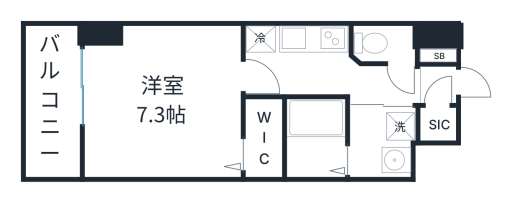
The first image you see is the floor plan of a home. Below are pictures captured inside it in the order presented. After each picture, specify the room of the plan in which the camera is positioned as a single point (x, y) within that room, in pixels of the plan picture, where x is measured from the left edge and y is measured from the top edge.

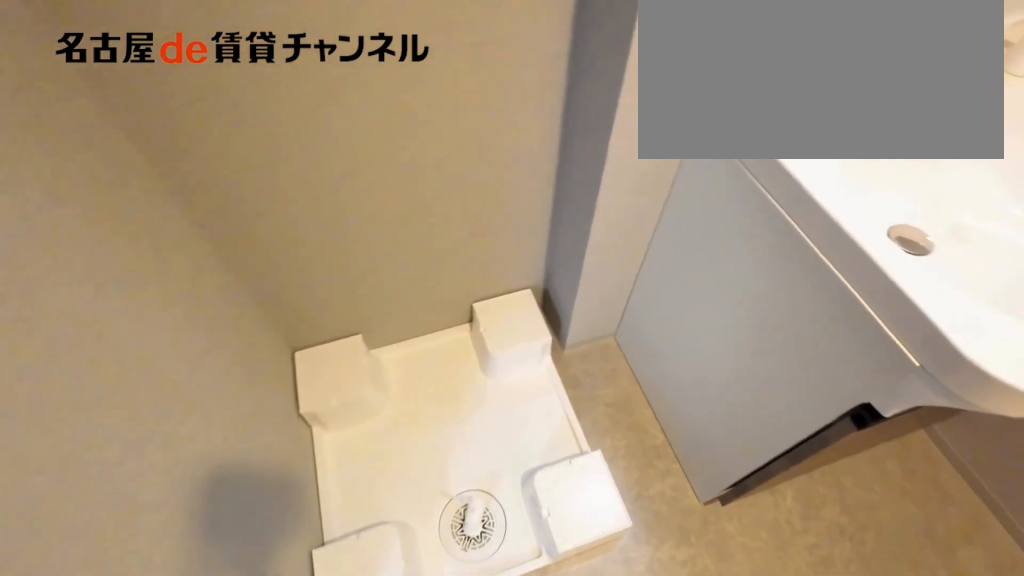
(382, 143)
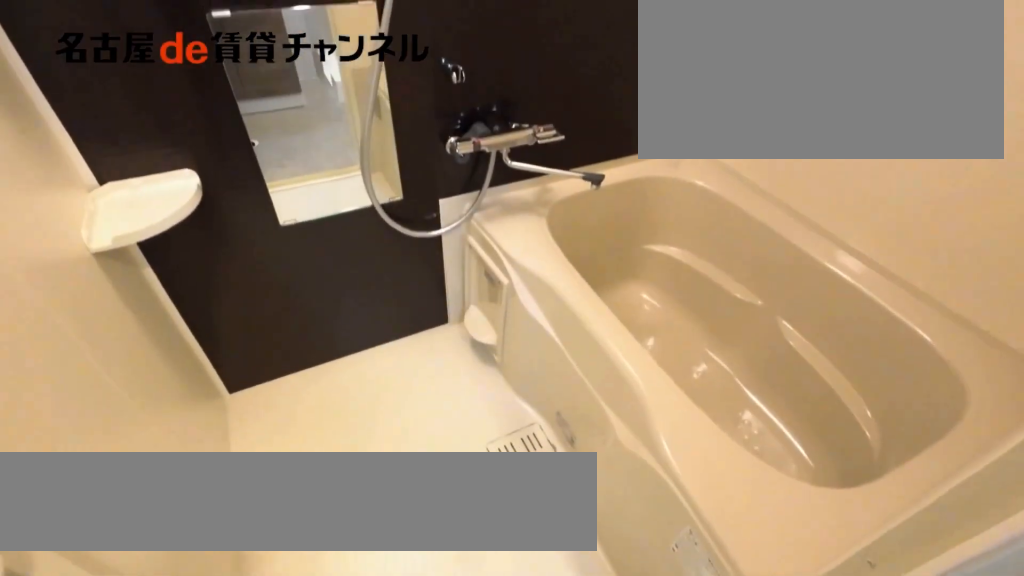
(315, 139)
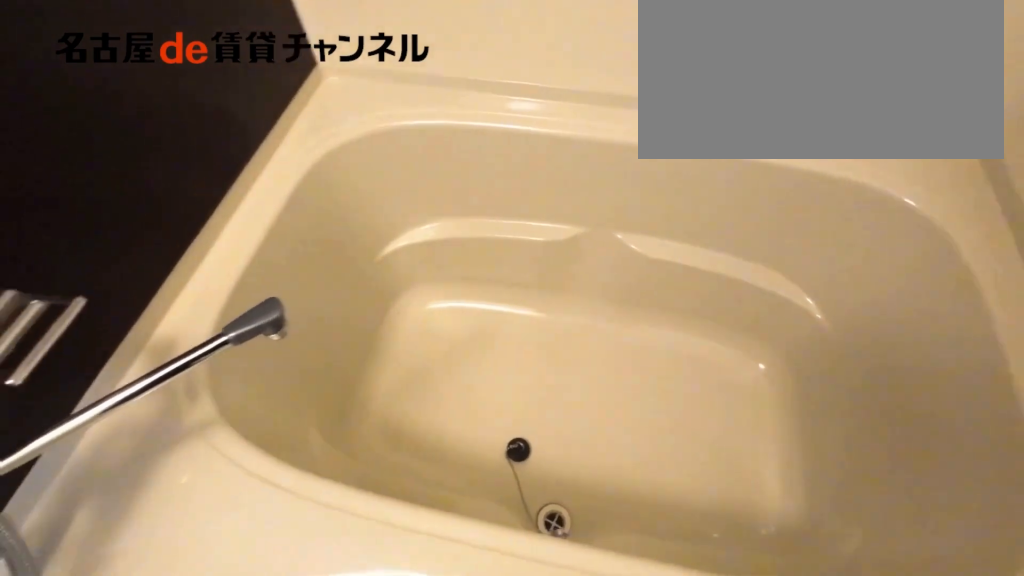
(315, 139)
